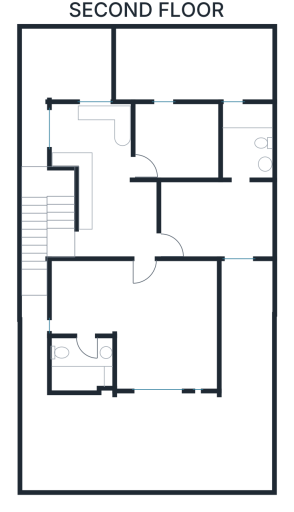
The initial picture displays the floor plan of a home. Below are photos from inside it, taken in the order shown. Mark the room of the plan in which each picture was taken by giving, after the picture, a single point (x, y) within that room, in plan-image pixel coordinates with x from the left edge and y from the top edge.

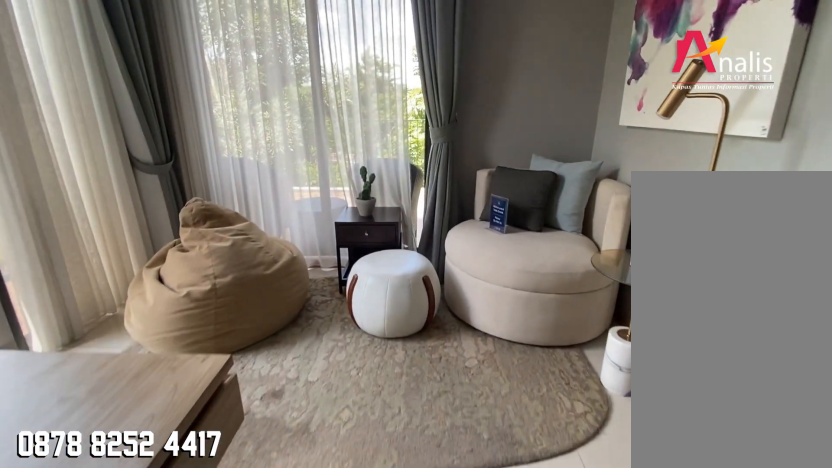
(100, 183)
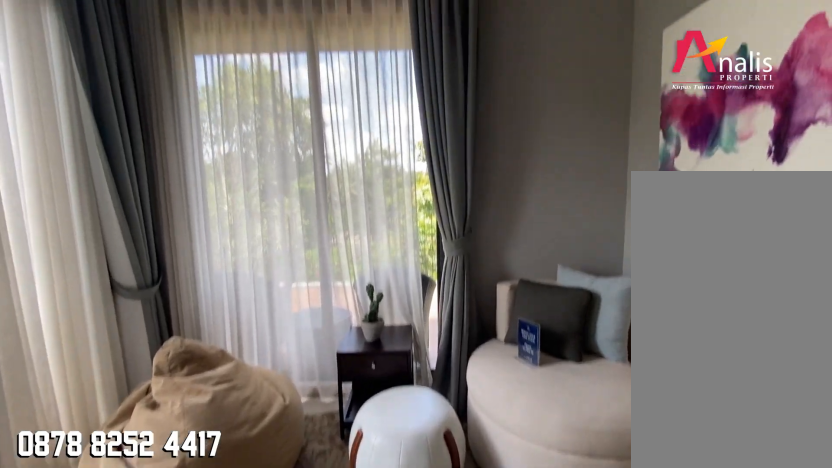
(100, 183)
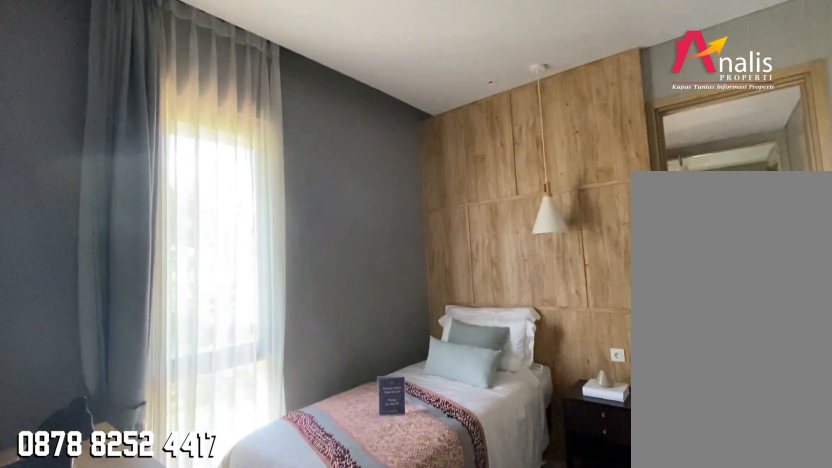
(176, 141)
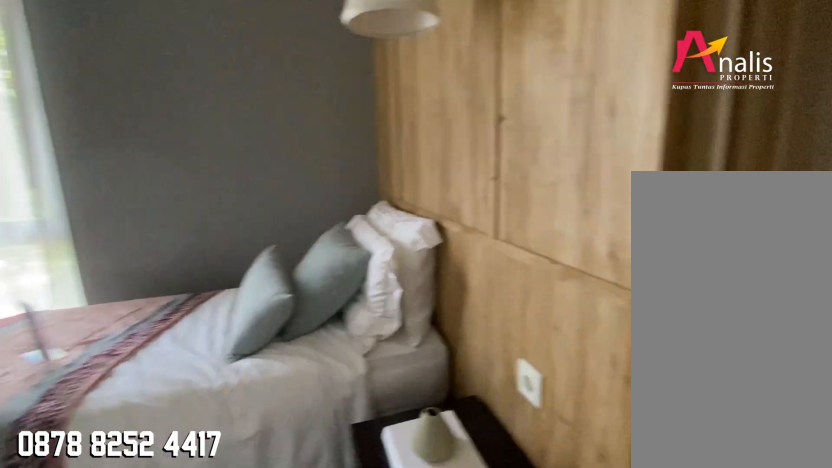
(176, 141)
